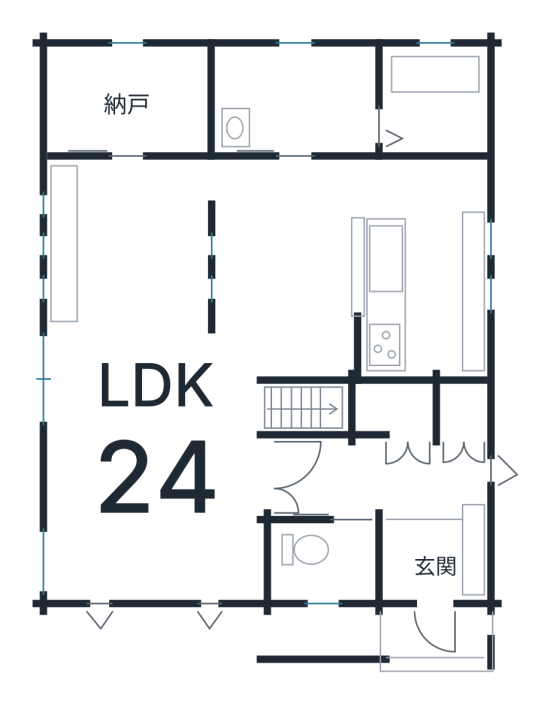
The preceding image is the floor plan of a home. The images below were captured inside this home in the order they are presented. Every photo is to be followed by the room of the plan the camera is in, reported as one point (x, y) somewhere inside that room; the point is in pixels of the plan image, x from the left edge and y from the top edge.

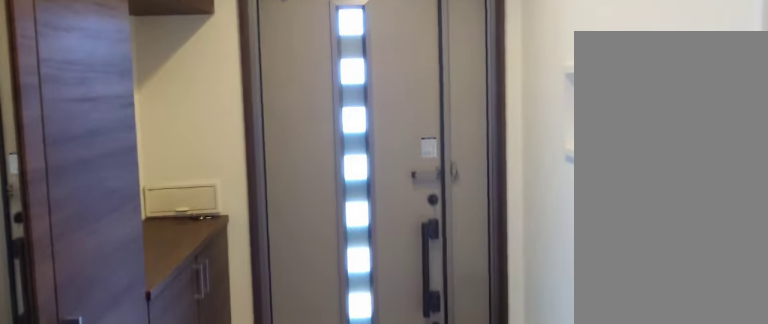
(442, 545)
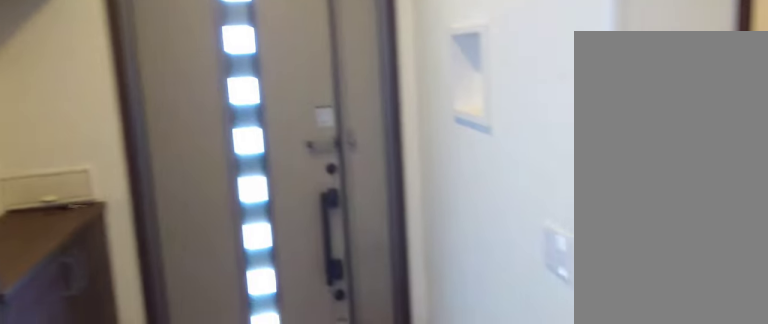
(442, 545)
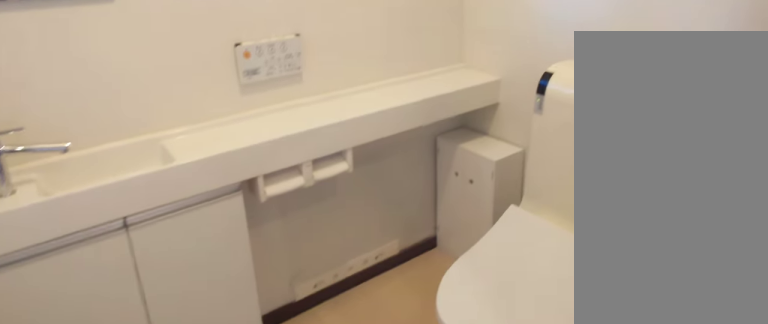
(322, 561)
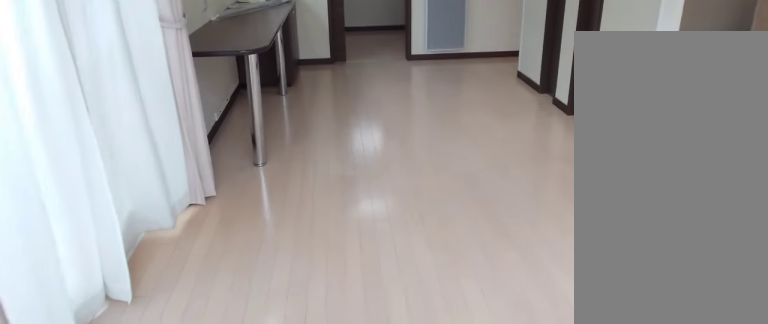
(161, 390)
